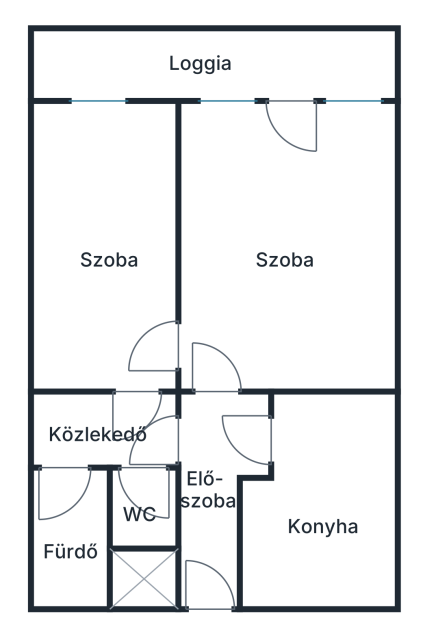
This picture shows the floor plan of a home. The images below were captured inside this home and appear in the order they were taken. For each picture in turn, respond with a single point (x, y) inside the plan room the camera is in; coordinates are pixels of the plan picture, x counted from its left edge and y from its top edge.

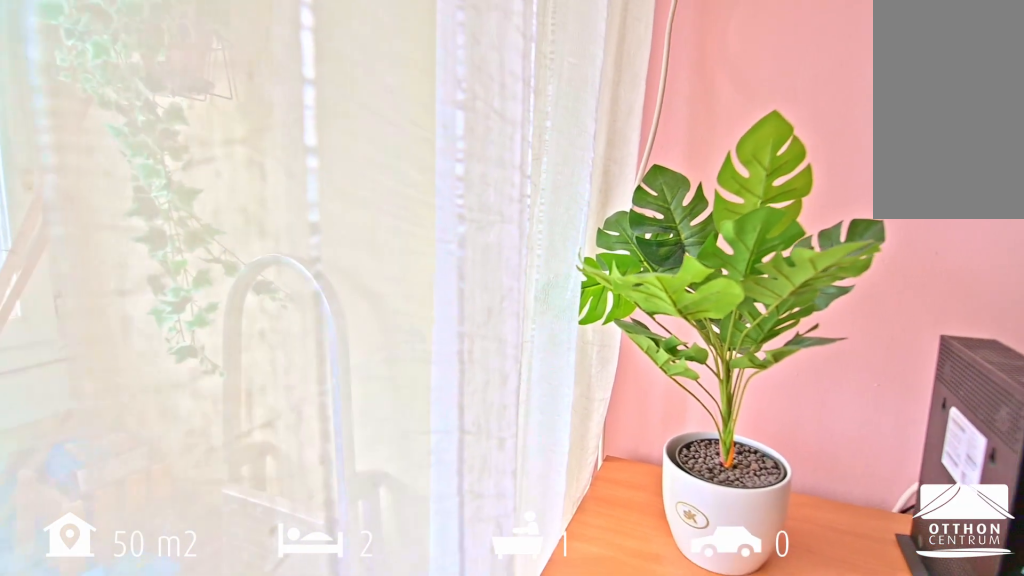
(281, 280)
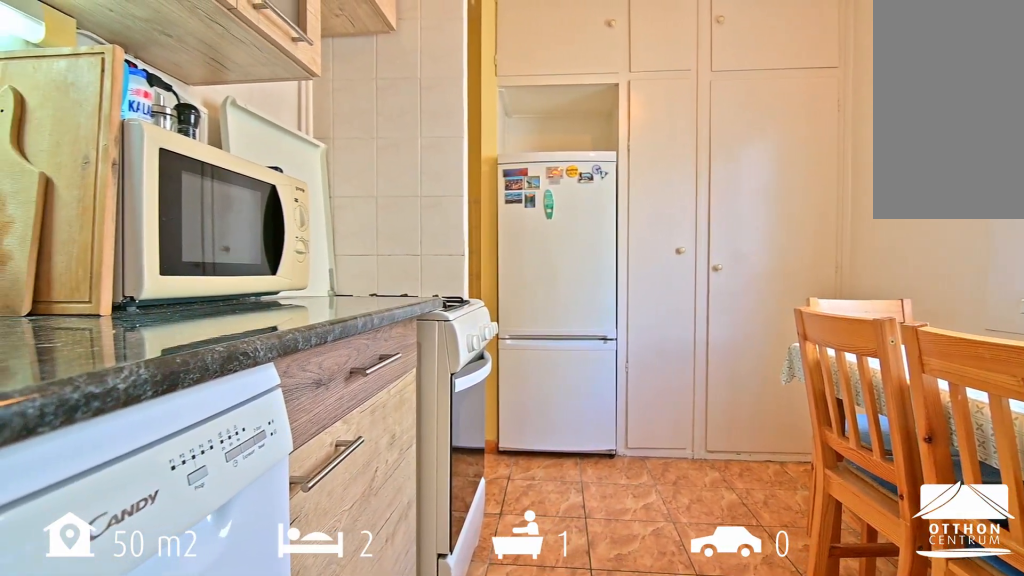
(335, 492)
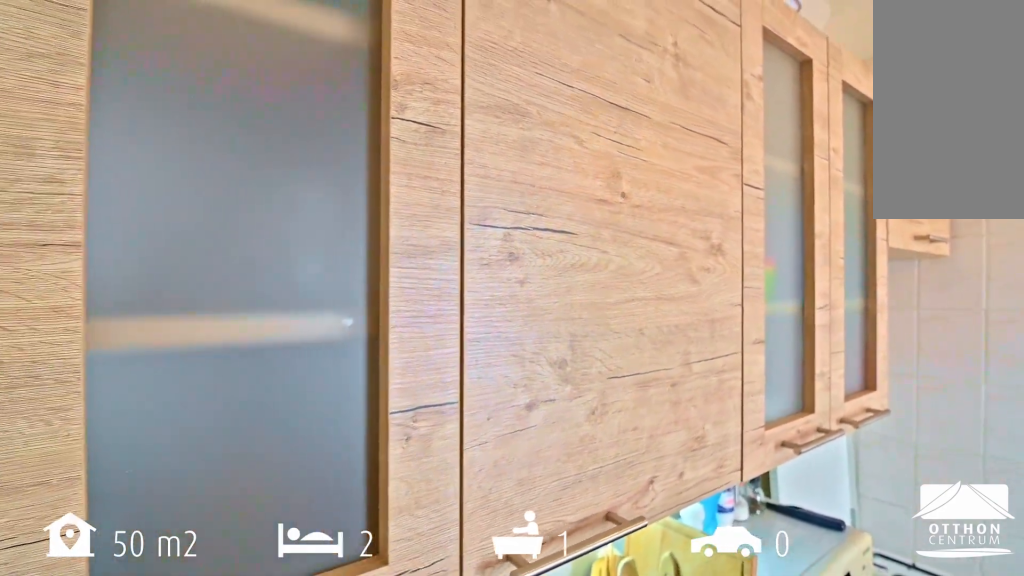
(335, 492)
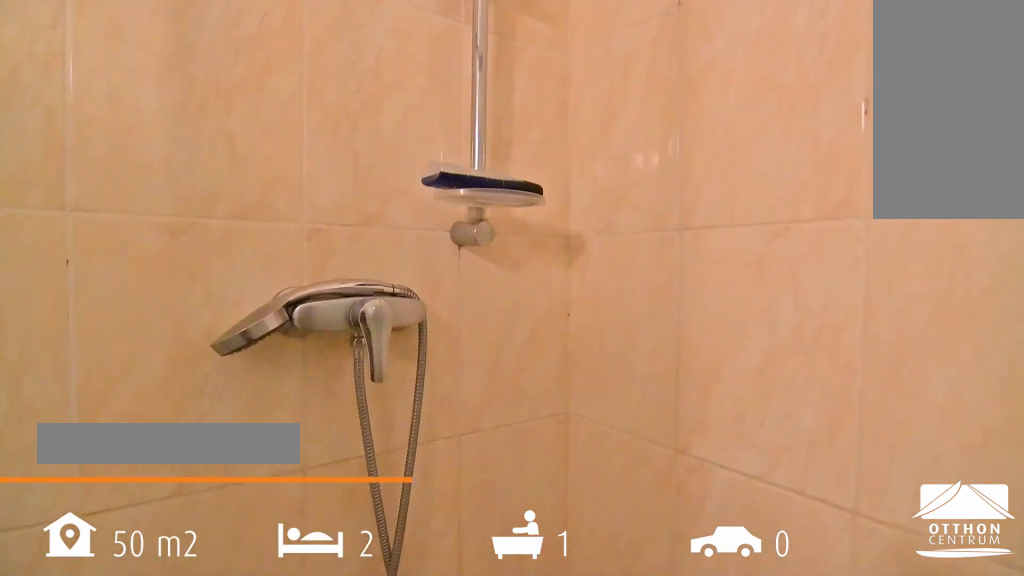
(76, 554)
